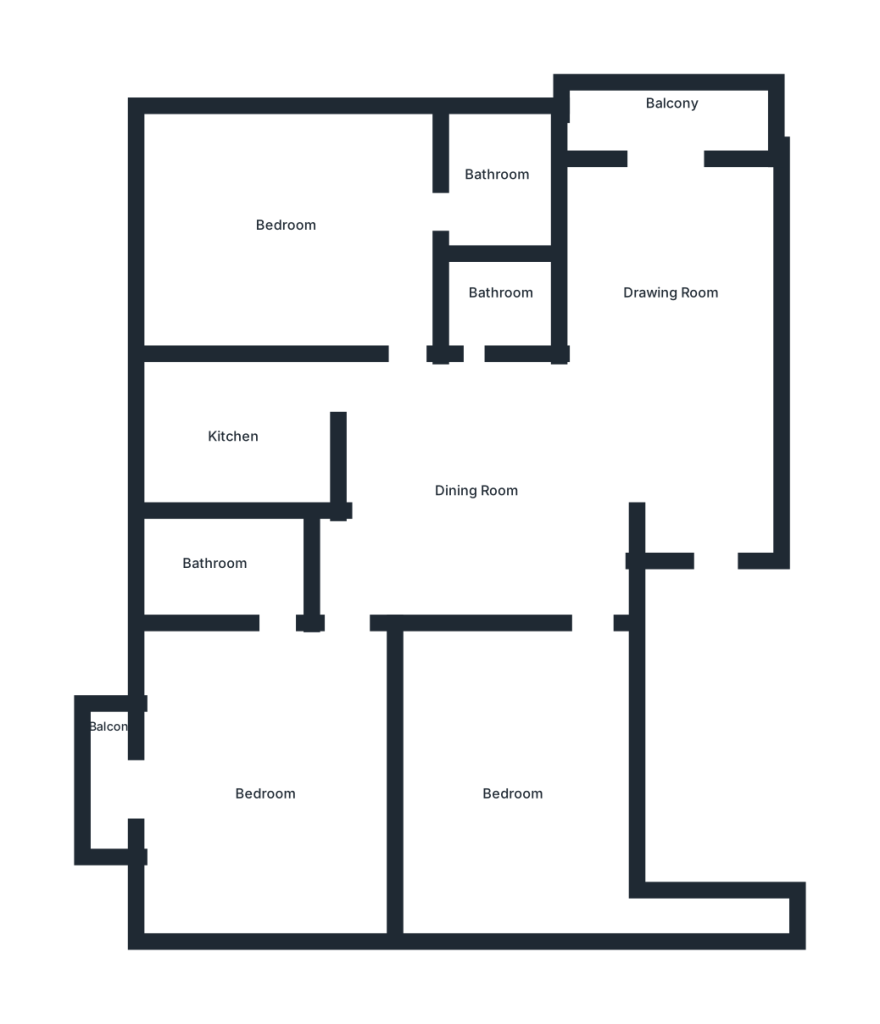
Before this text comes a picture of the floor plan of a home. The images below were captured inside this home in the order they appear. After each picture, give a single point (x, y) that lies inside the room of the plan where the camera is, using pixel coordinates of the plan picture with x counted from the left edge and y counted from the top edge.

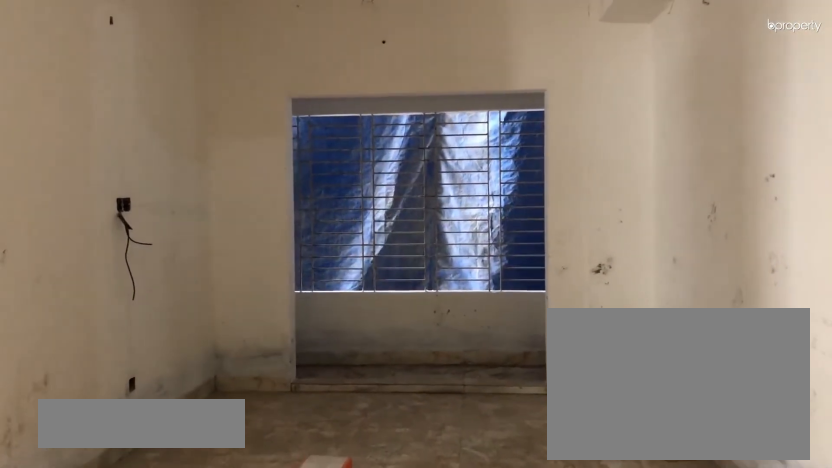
(676, 296)
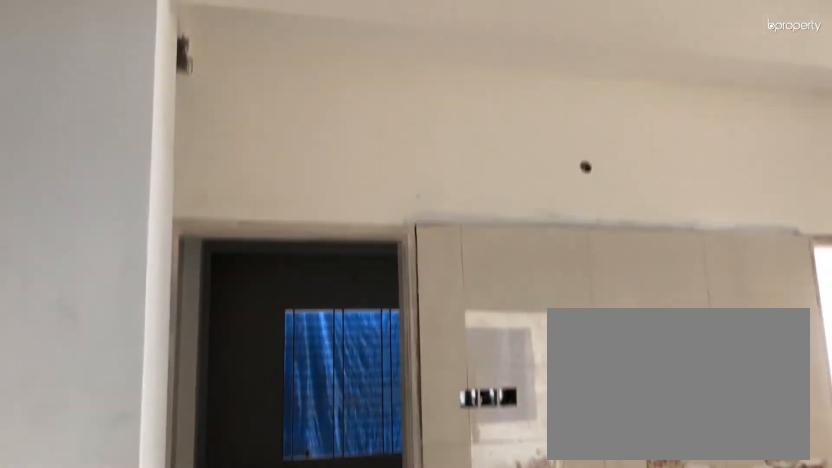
(477, 493)
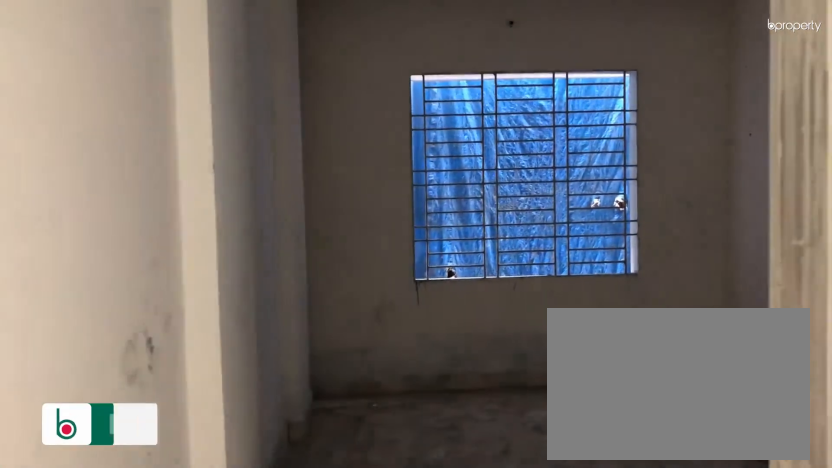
(506, 788)
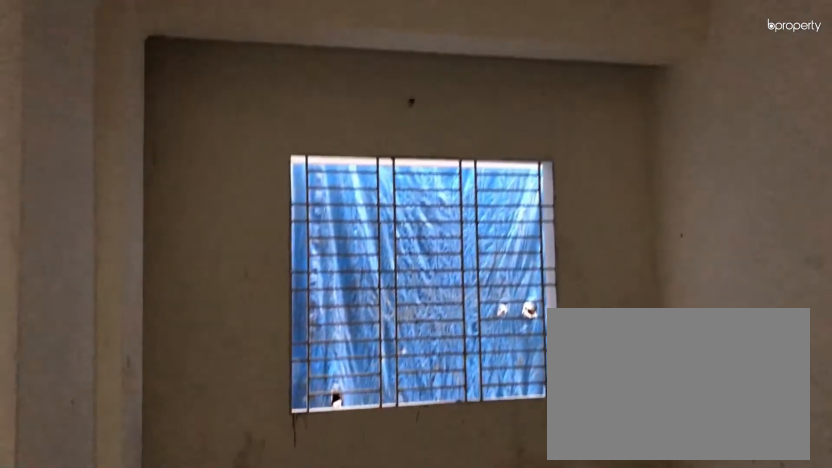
(506, 788)
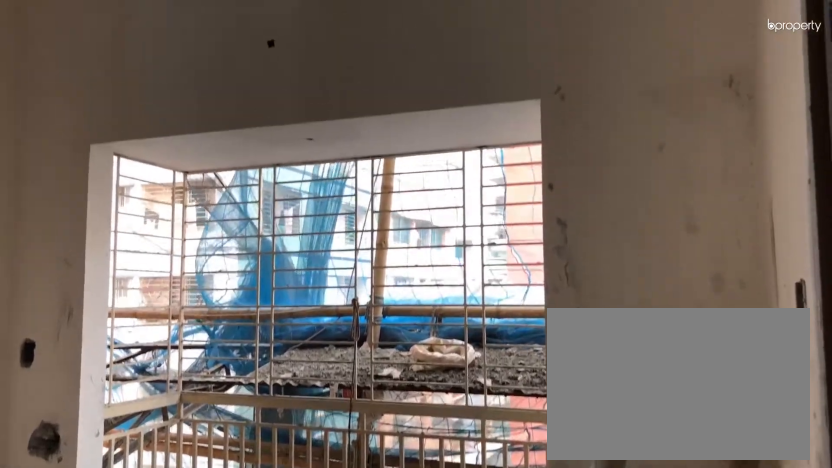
(269, 785)
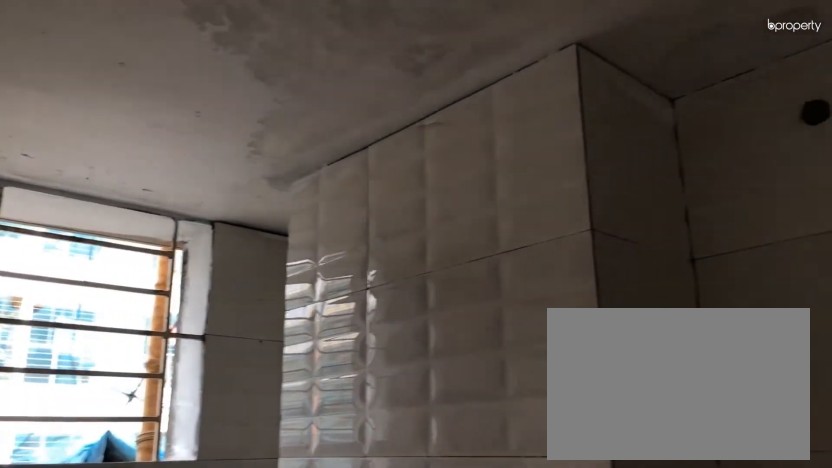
(217, 565)
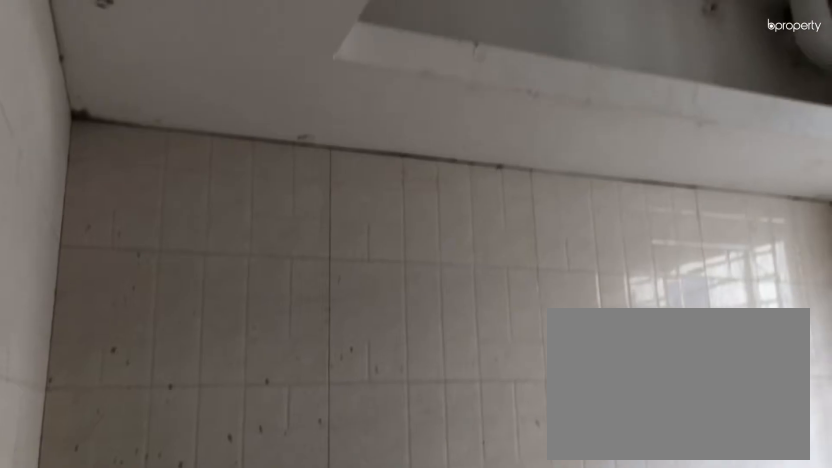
(237, 440)
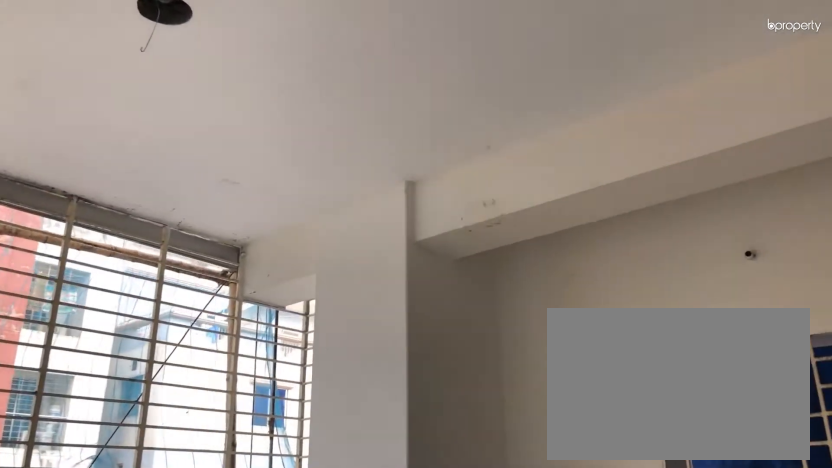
(281, 231)
